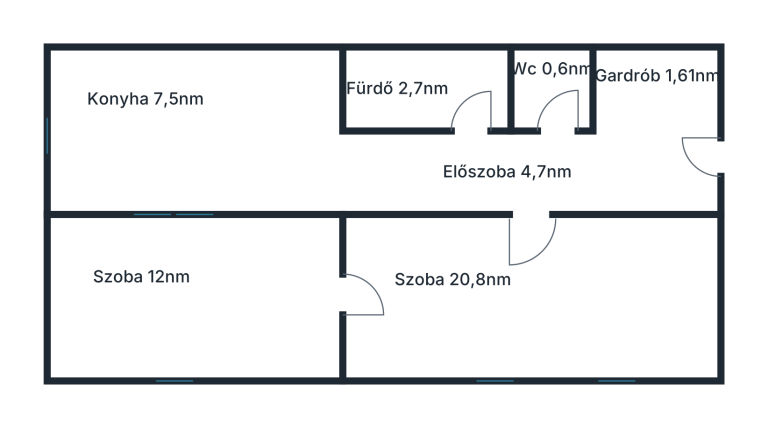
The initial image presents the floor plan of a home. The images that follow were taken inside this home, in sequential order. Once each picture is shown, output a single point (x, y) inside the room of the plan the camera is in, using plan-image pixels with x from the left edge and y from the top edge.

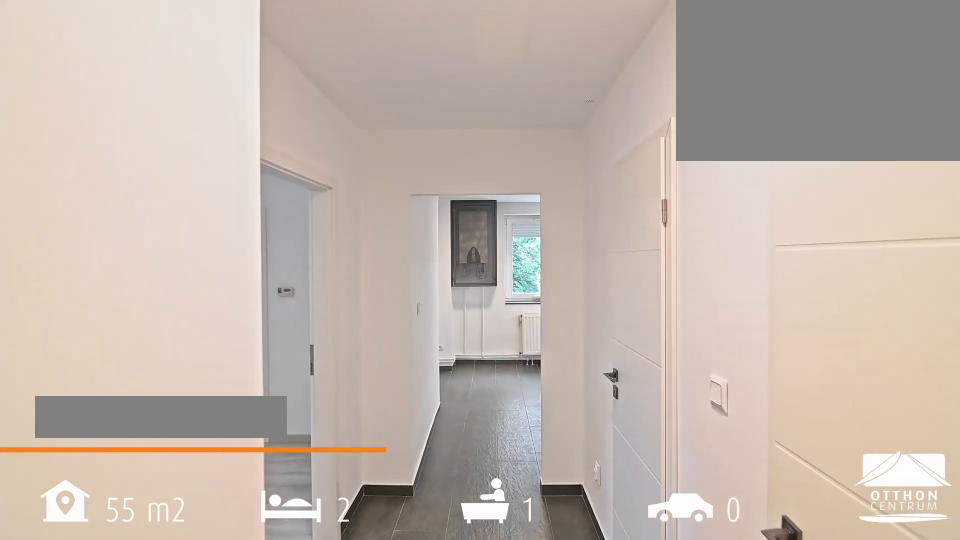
(658, 131)
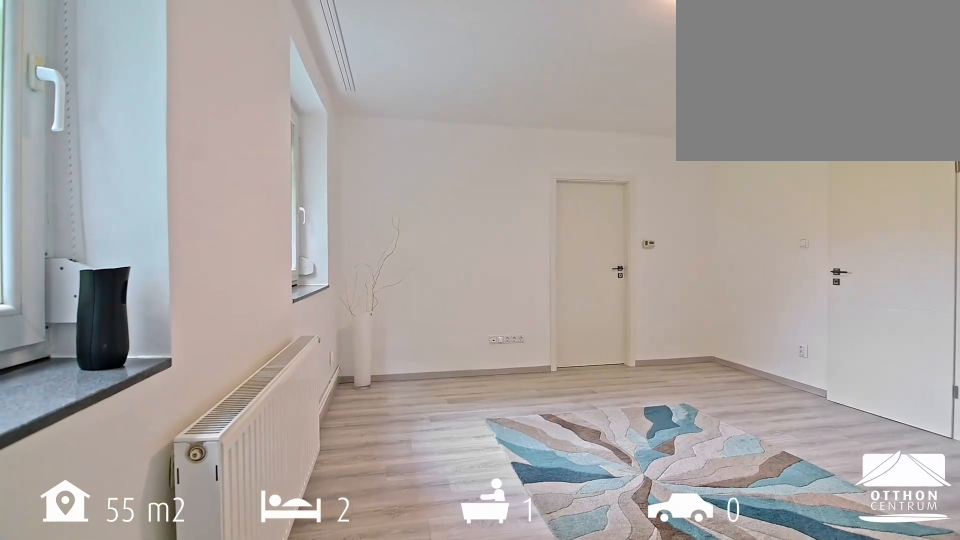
(530, 299)
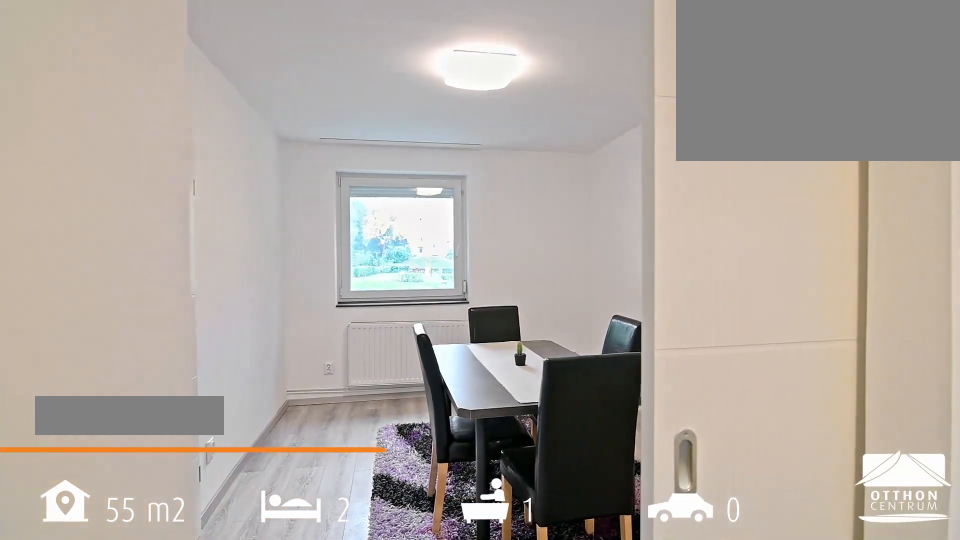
(192, 299)
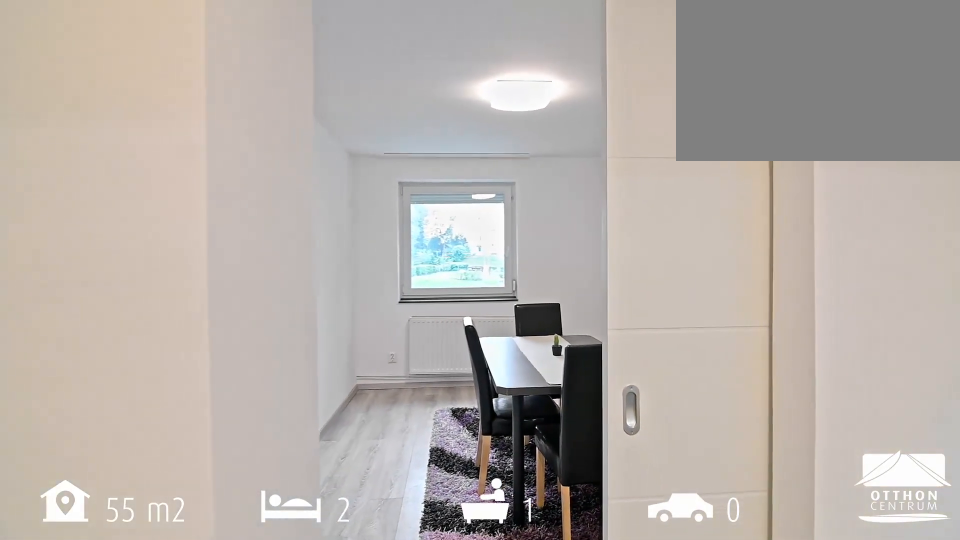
(192, 299)
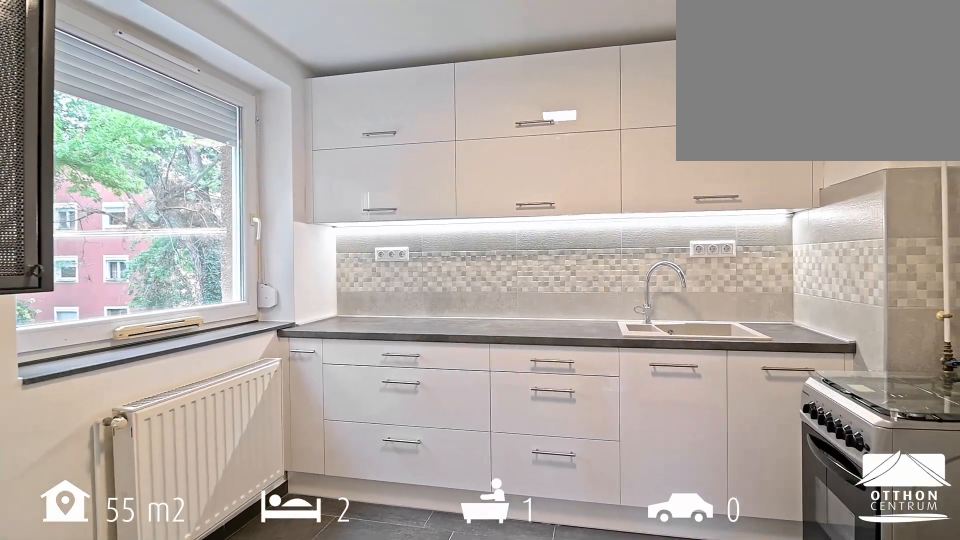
(192, 136)
